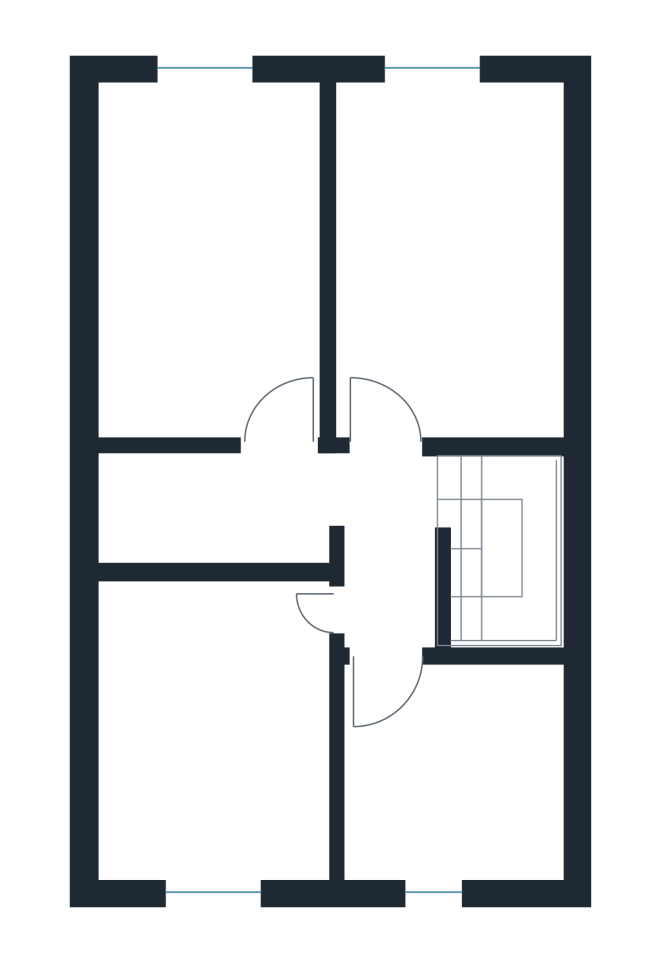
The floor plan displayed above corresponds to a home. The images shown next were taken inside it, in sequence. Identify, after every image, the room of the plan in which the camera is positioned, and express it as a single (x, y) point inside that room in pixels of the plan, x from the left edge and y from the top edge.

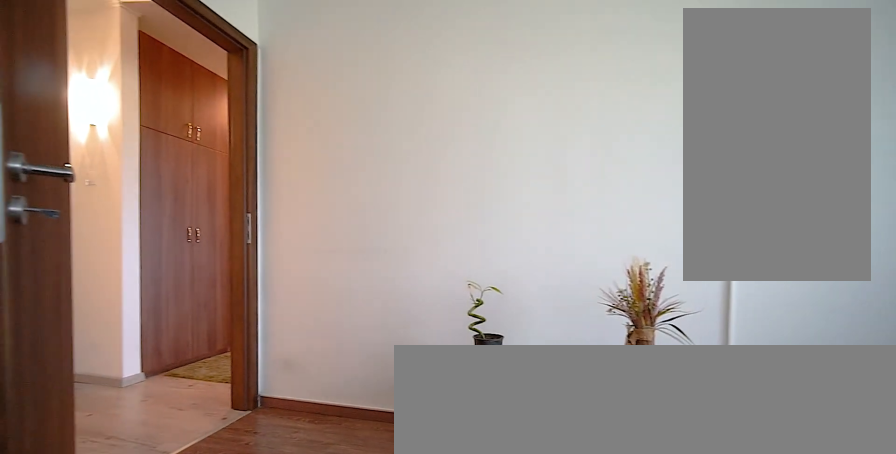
(456, 254)
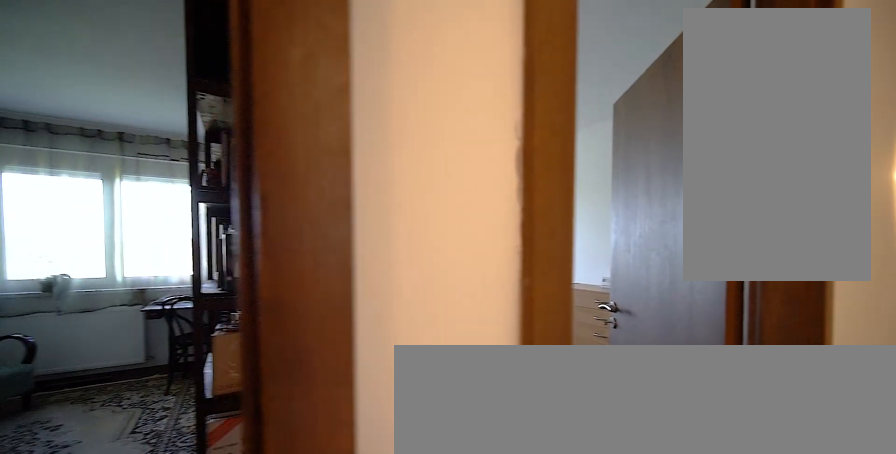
(206, 254)
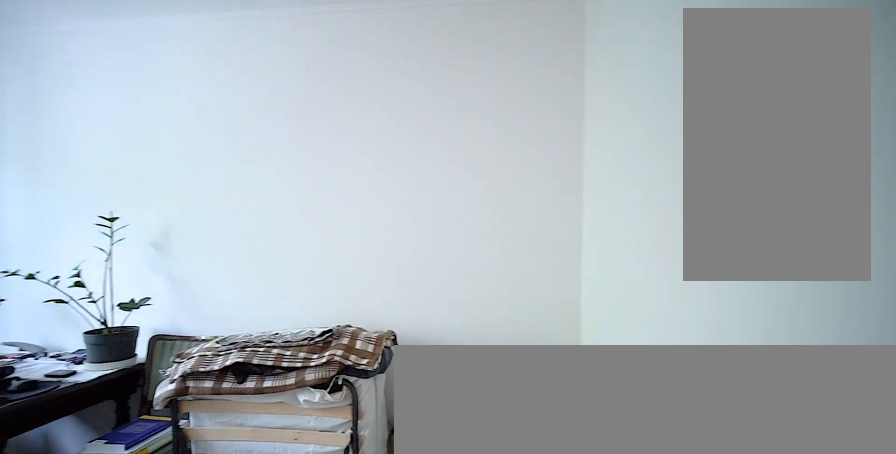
(206, 741)
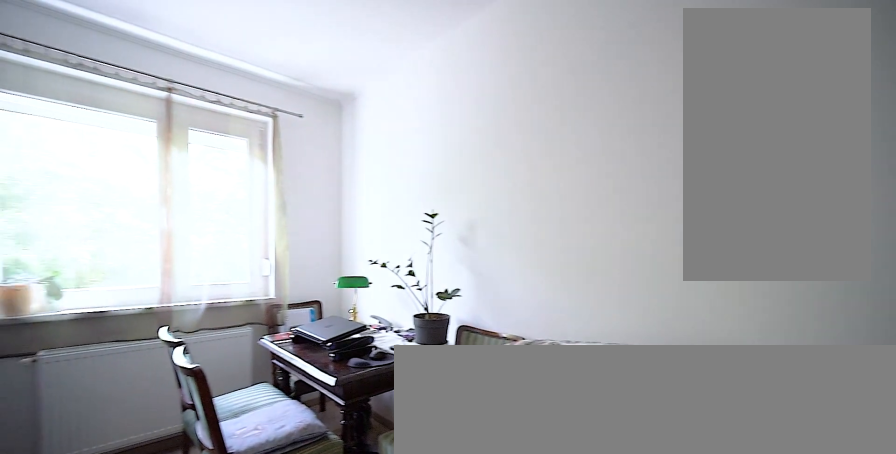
(206, 741)
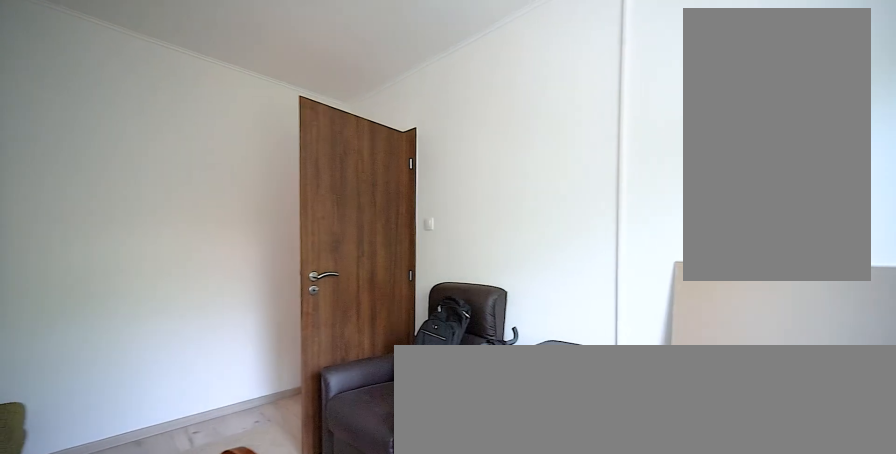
(206, 741)
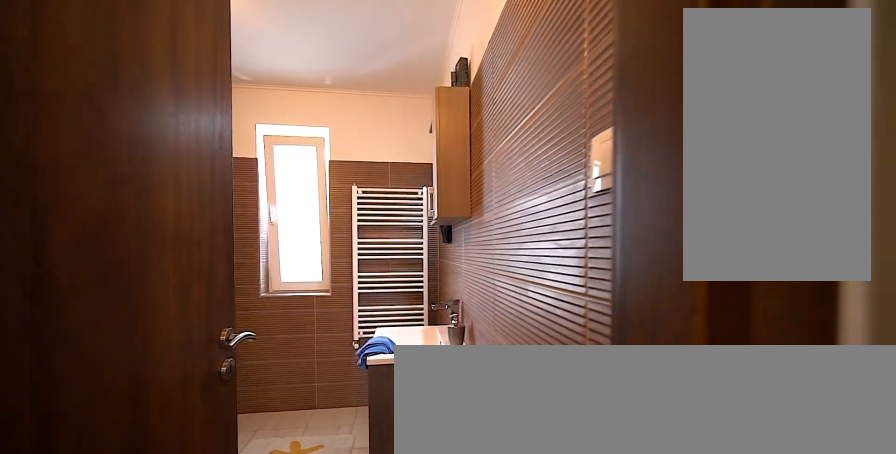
(455, 759)
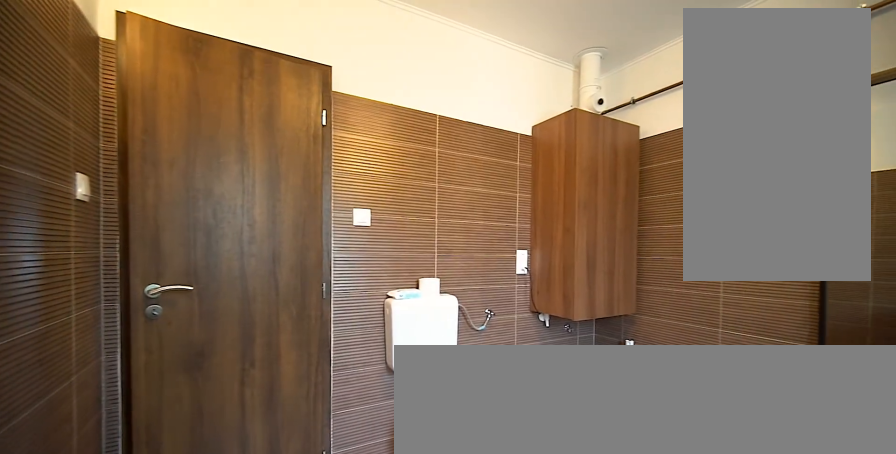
(454, 759)
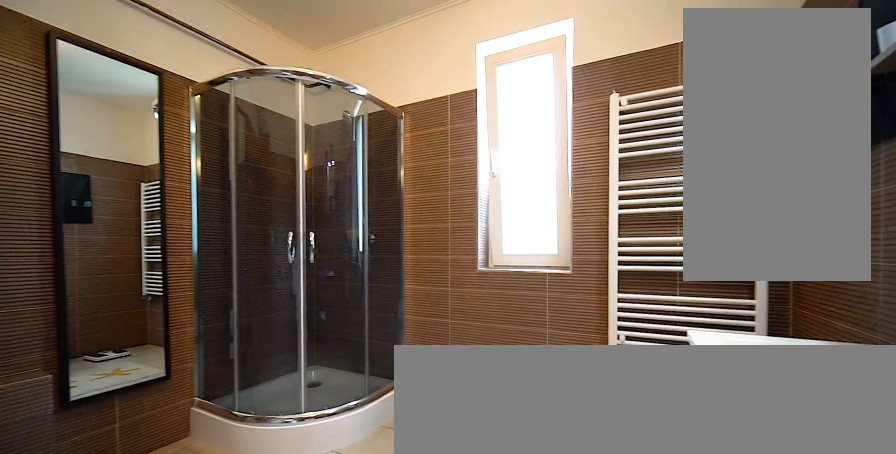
(455, 759)
